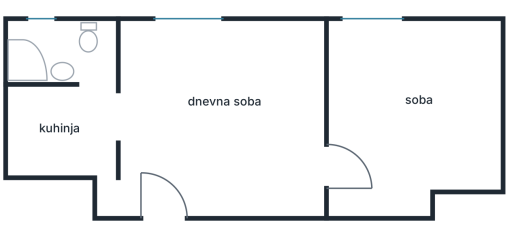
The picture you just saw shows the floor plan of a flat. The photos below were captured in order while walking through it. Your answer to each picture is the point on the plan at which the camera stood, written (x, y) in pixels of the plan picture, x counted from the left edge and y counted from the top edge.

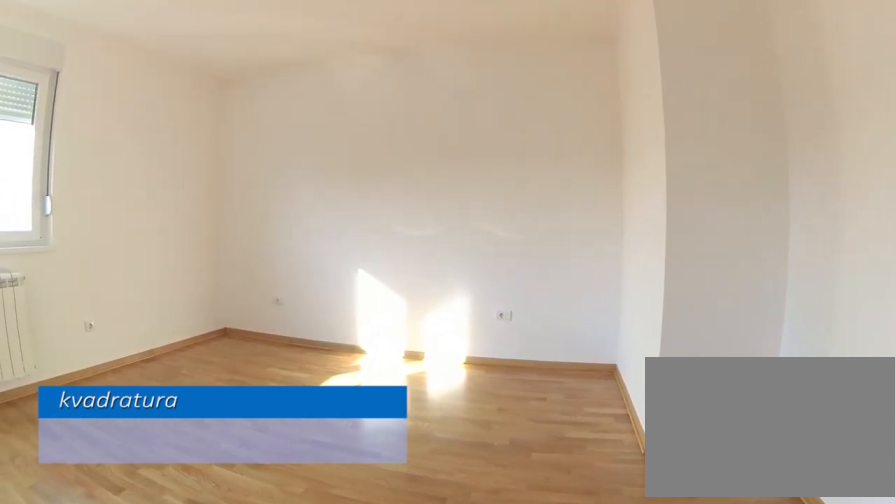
(335, 178)
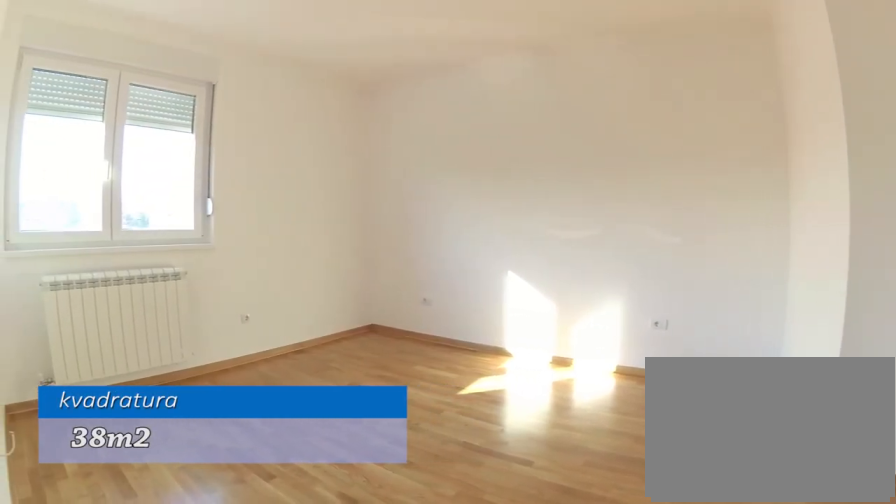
(340, 181)
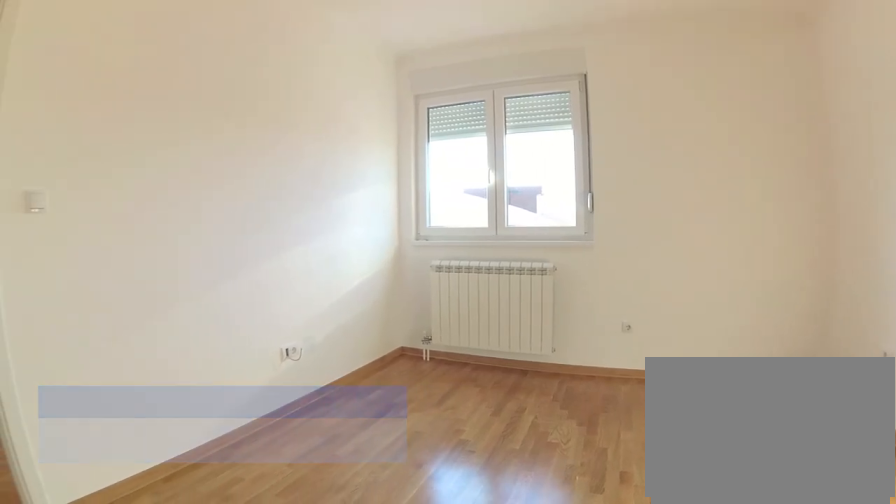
(402, 177)
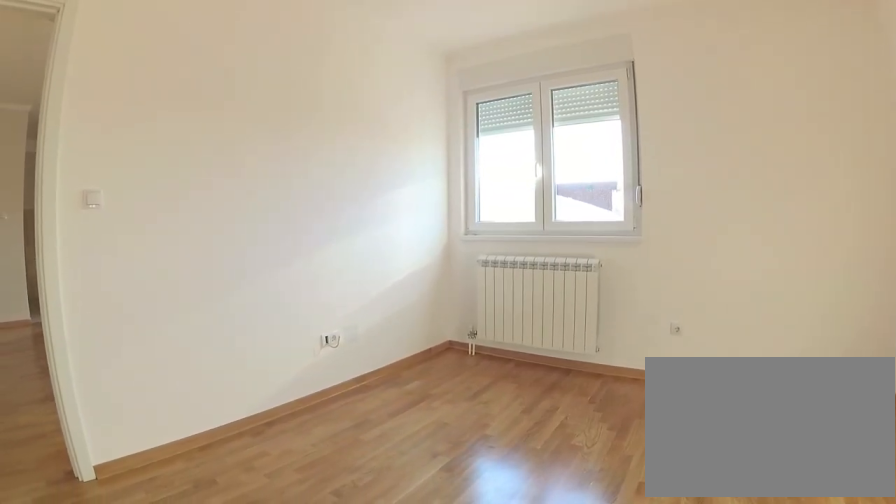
(412, 175)
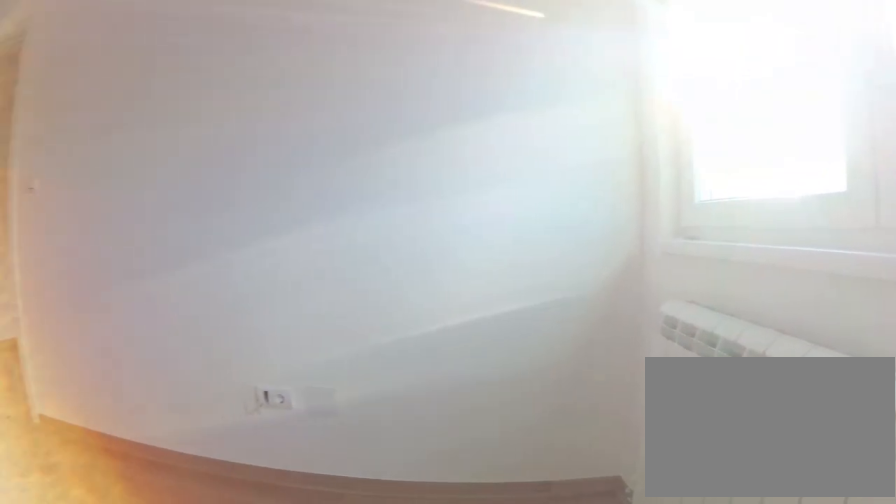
(431, 52)
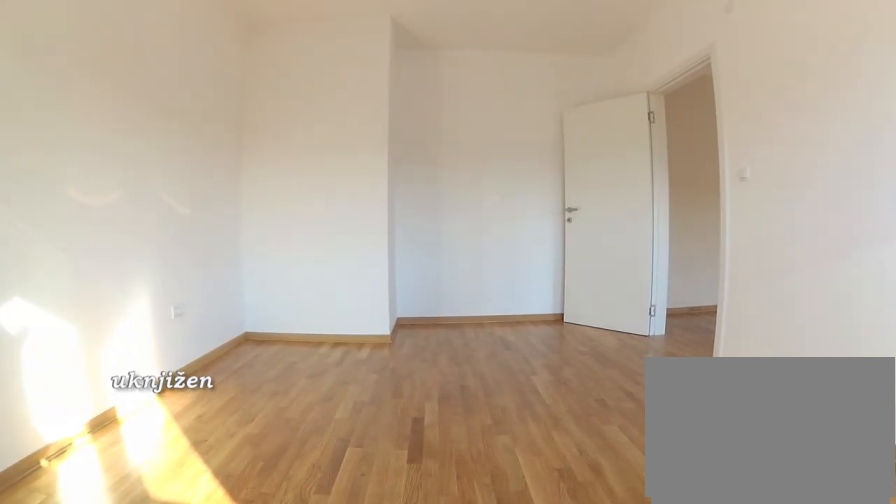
(419, 42)
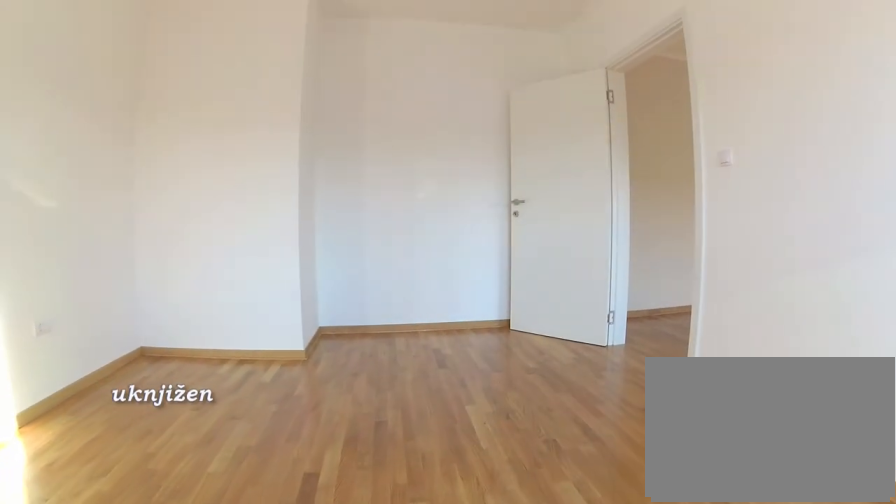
(413, 64)
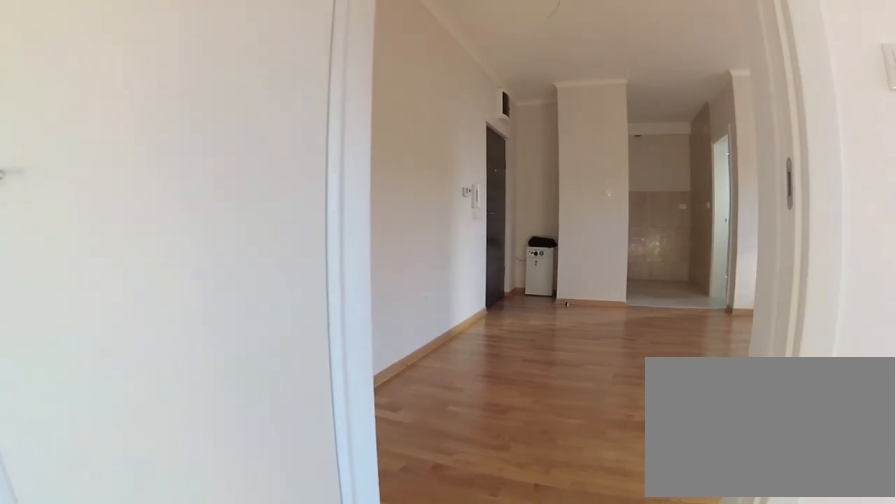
(377, 154)
